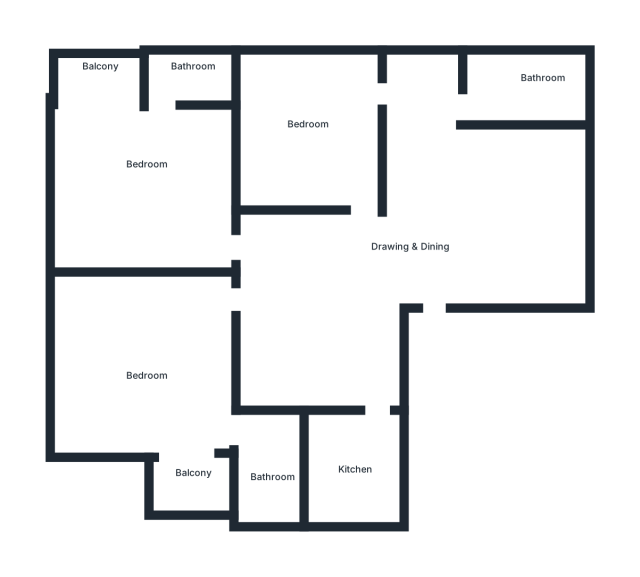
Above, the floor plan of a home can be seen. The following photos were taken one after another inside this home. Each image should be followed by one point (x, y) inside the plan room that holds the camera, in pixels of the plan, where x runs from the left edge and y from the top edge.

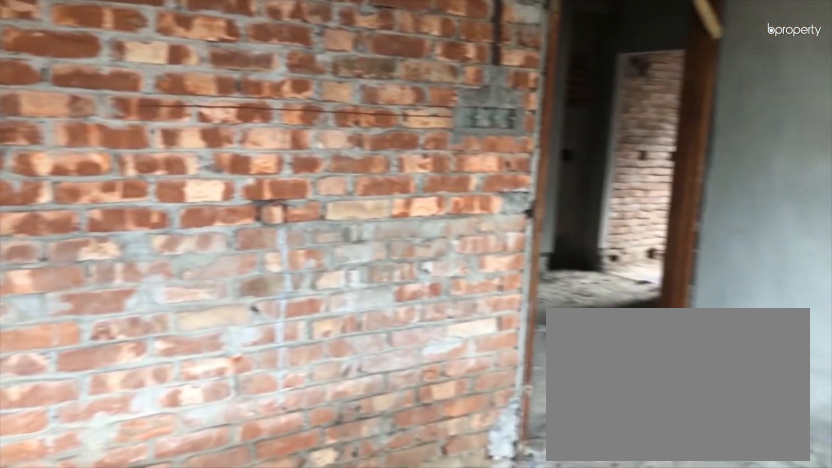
(152, 163)
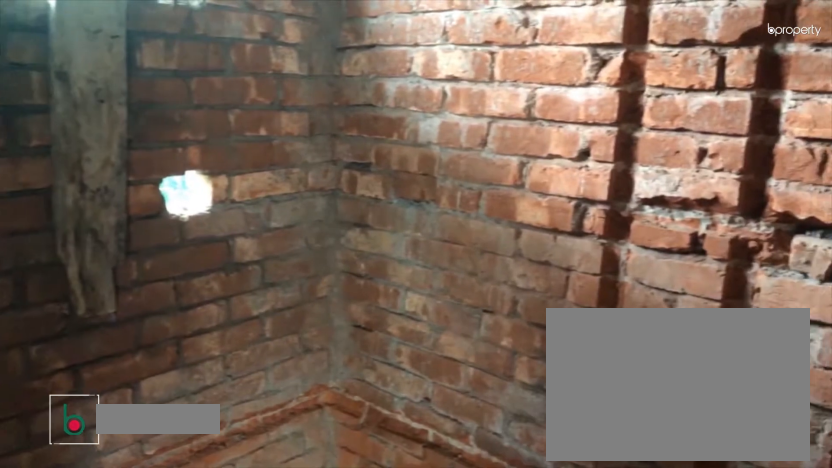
(188, 77)
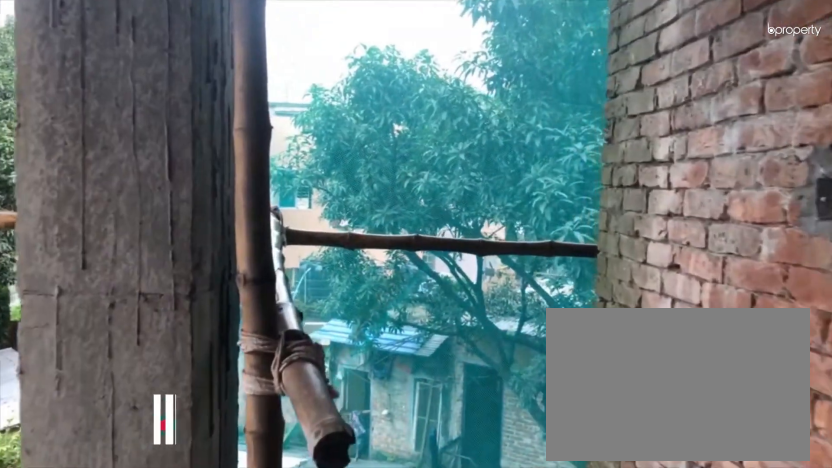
(96, 78)
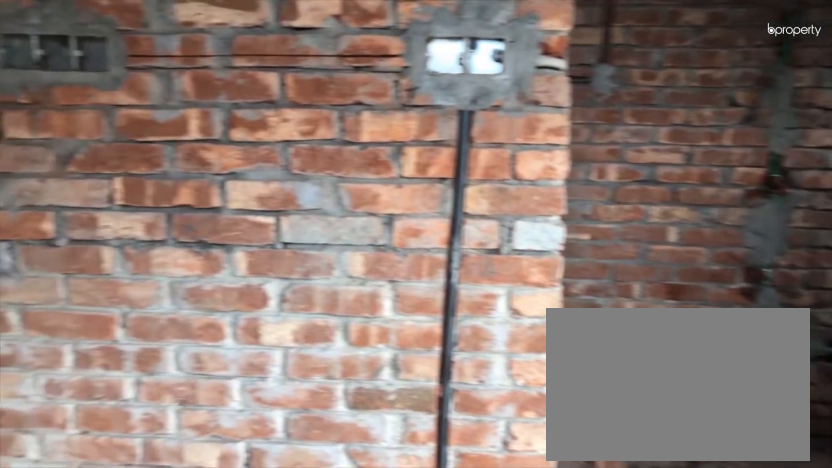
(150, 351)
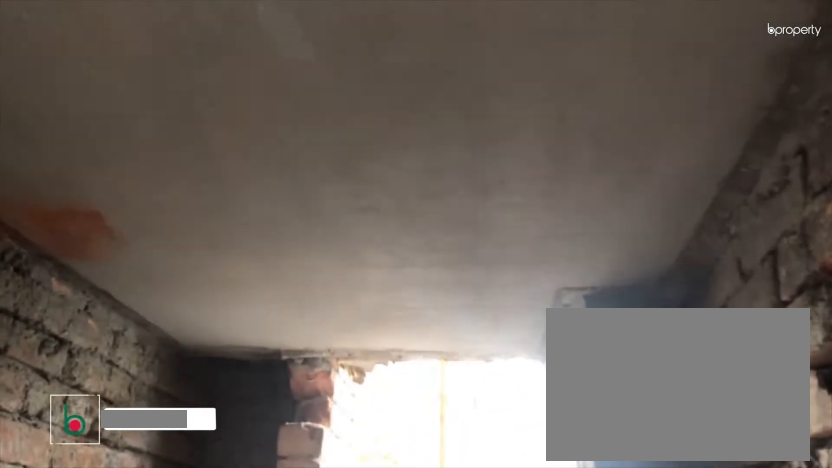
(267, 460)
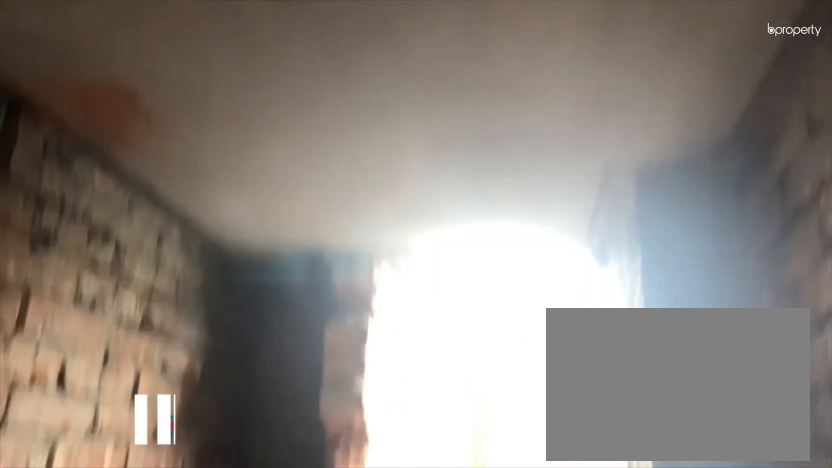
(267, 460)
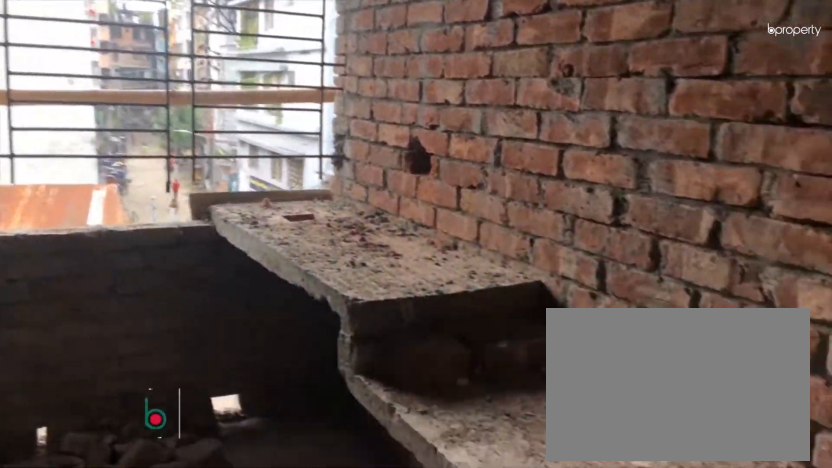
(361, 471)
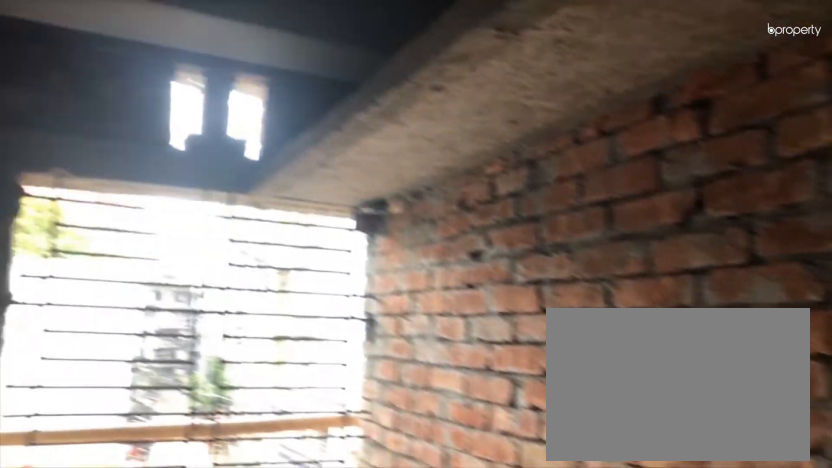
(361, 471)
